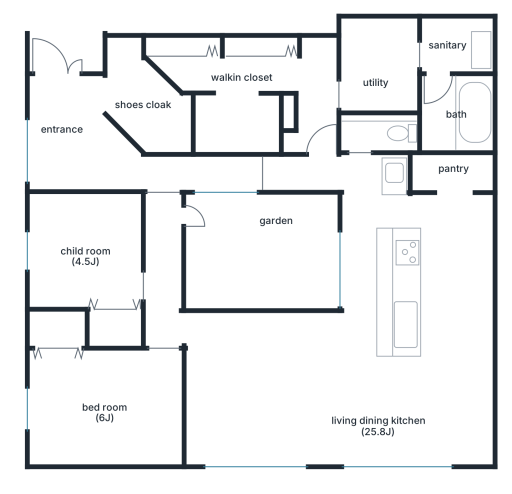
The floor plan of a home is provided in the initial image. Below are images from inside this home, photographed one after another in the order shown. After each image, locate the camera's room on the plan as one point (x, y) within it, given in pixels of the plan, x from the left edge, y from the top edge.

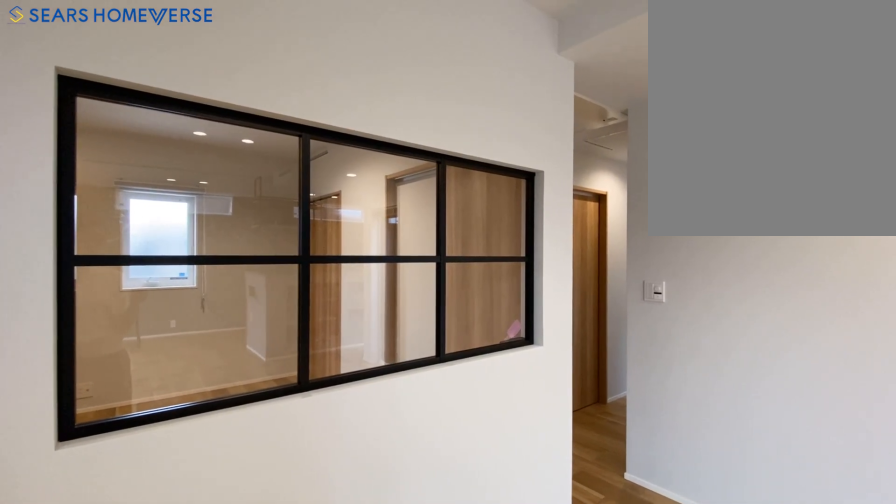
(303, 377)
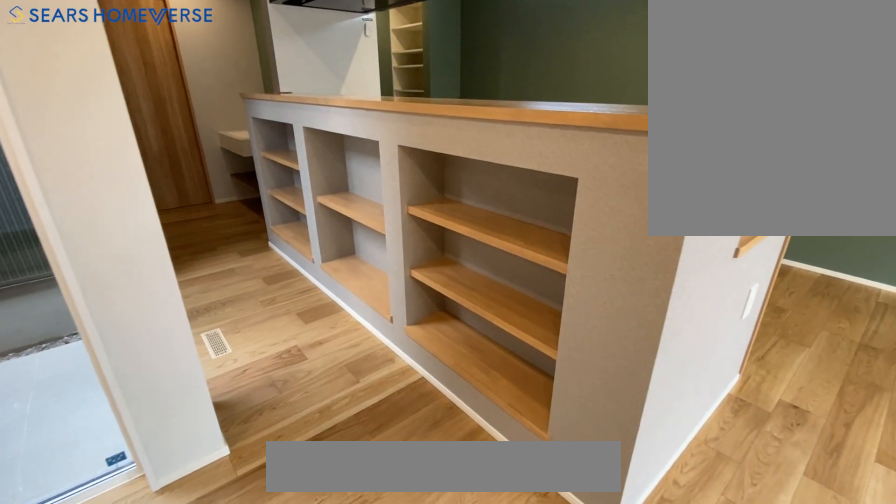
(451, 292)
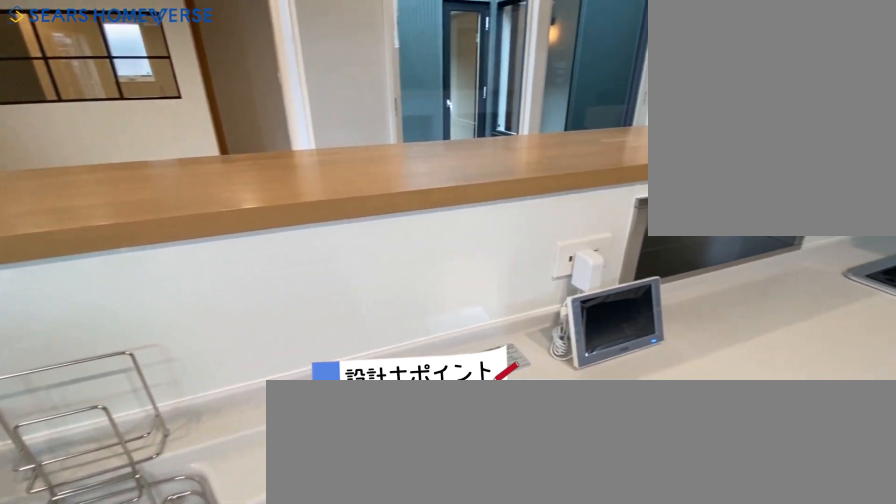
(451, 292)
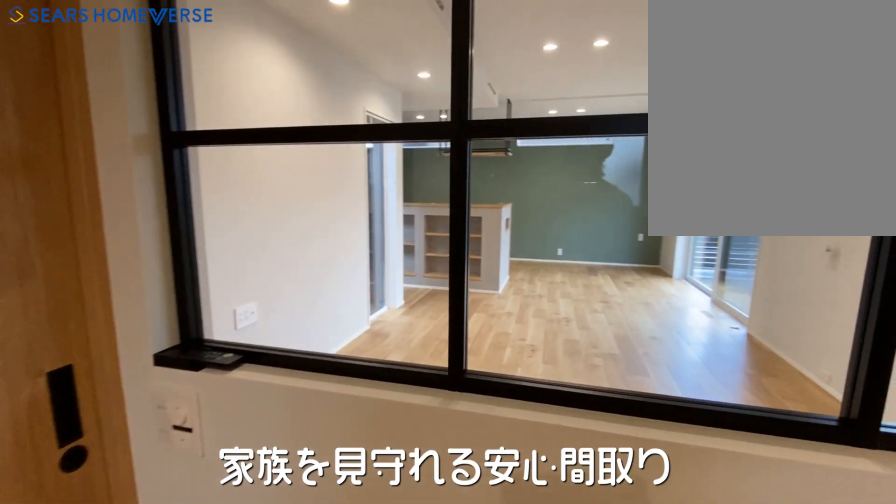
(109, 372)
